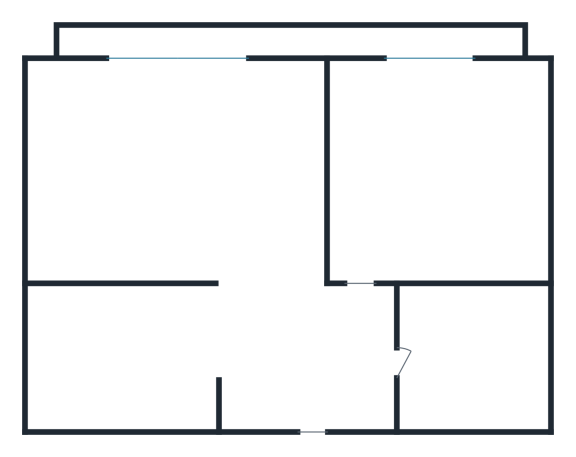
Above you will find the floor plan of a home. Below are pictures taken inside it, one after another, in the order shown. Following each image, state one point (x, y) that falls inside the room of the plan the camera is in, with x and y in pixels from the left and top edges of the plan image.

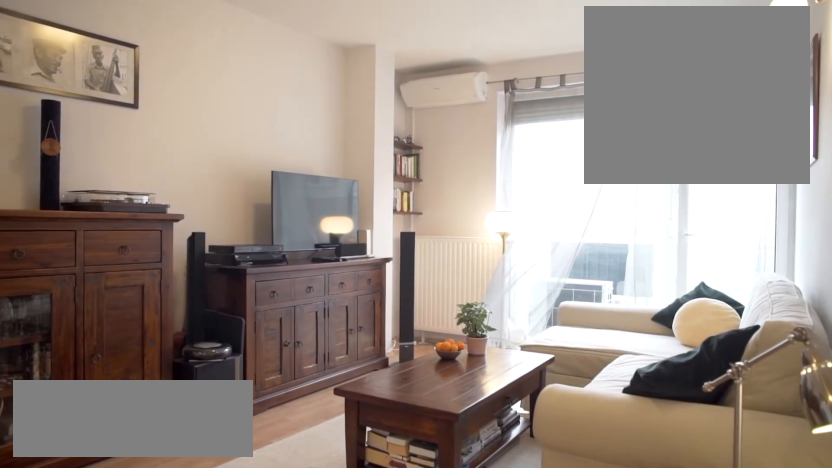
(261, 283)
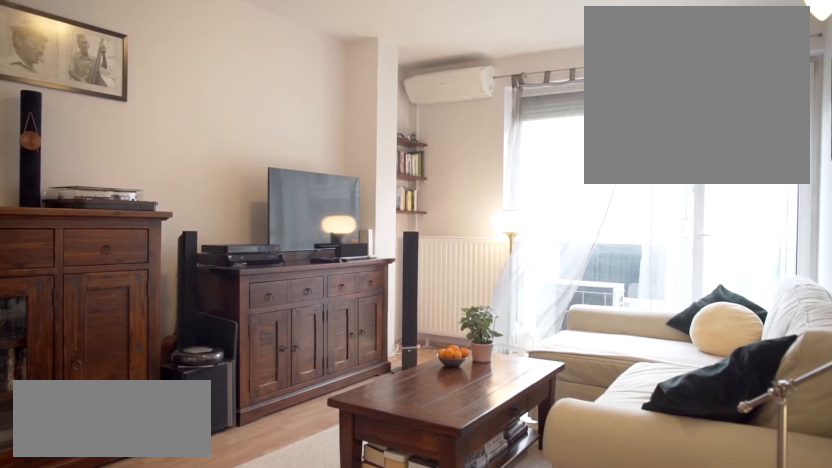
(258, 273)
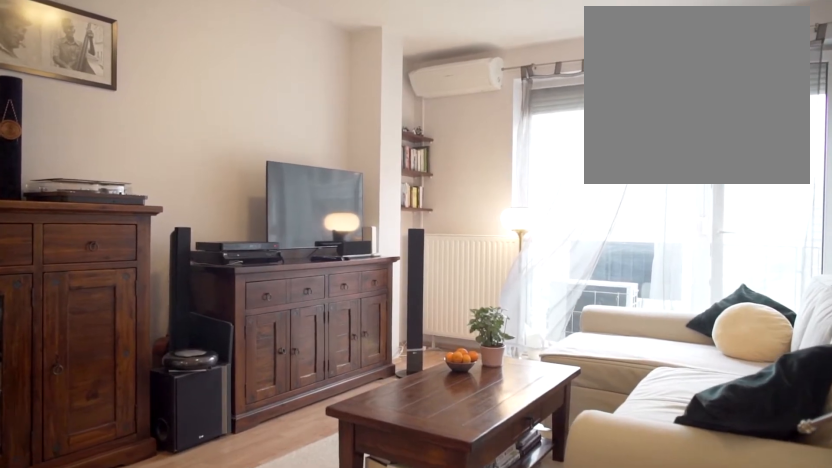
(258, 273)
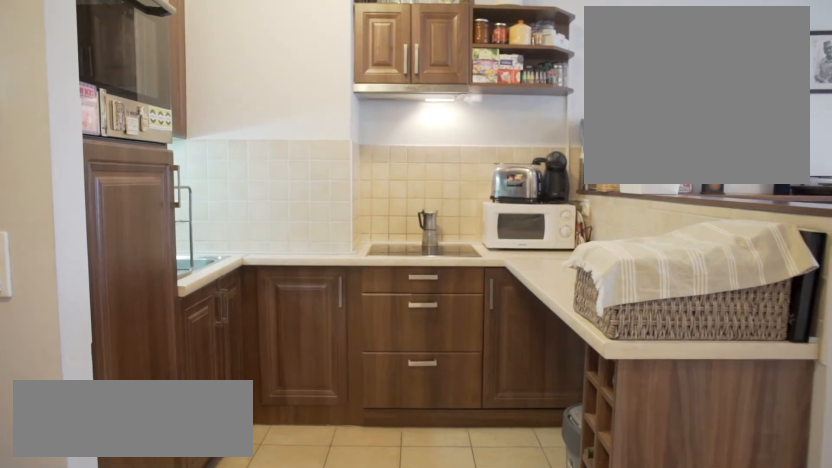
(332, 368)
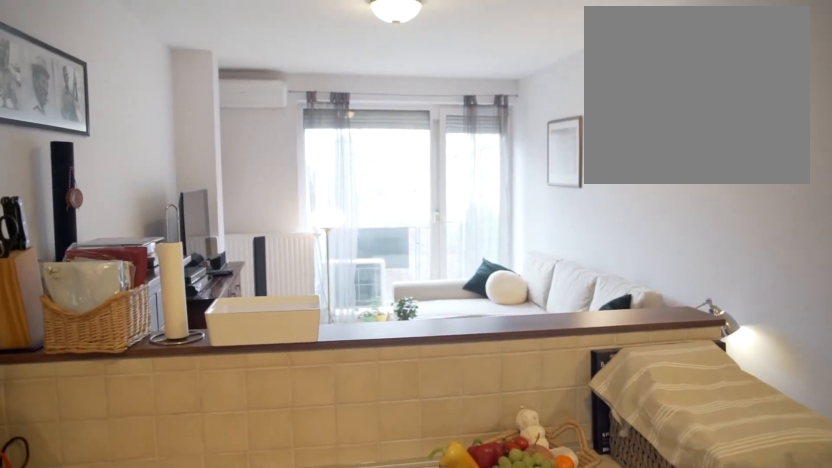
(97, 363)
